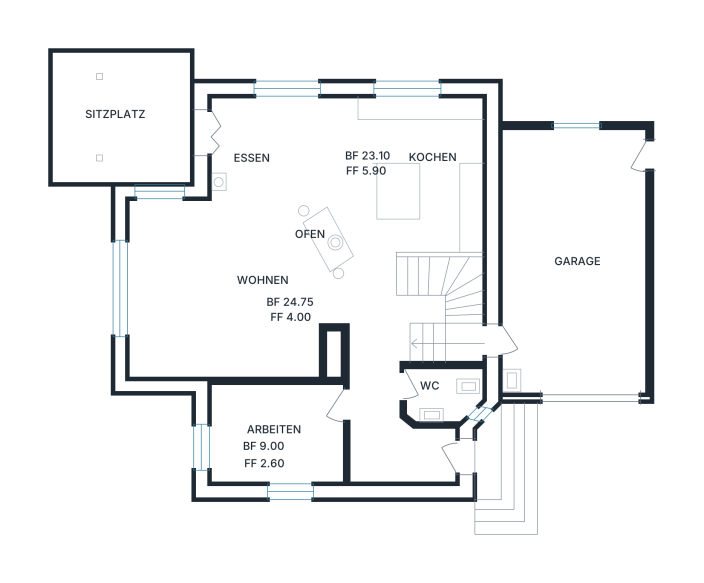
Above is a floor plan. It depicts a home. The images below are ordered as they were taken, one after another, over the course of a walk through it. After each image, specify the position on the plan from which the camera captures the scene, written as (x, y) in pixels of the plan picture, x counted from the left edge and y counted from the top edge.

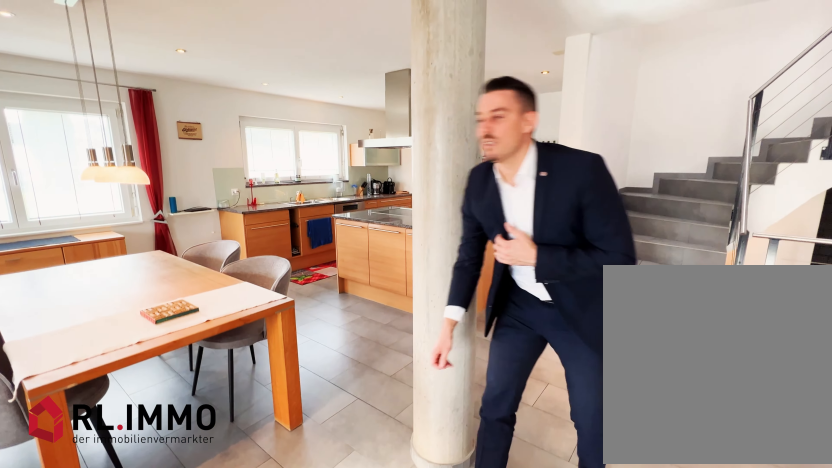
(290, 337)
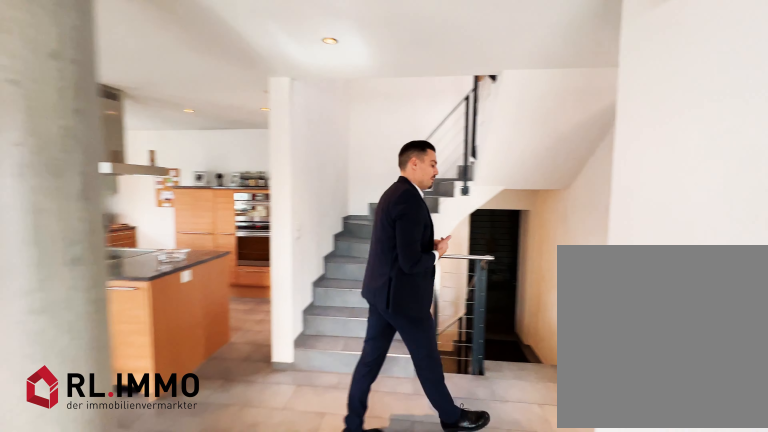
(305, 337)
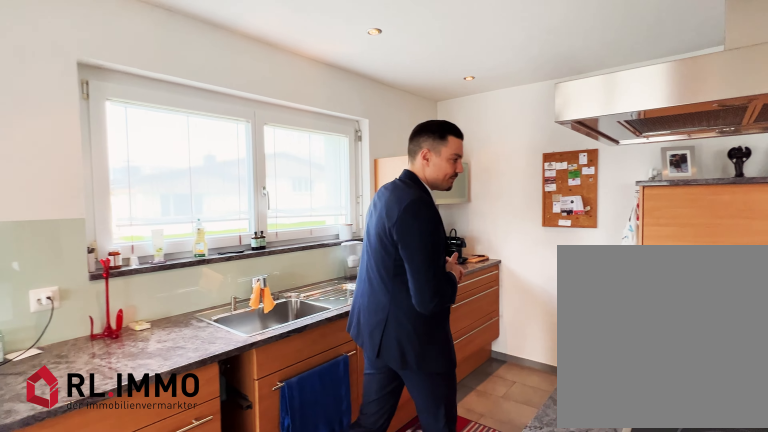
(386, 183)
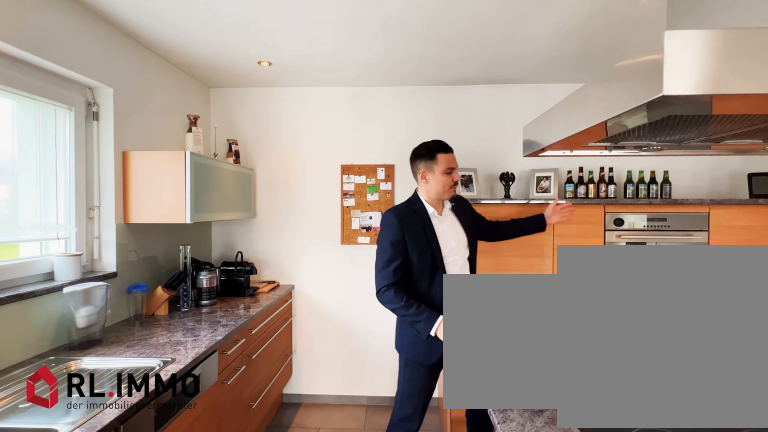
(429, 195)
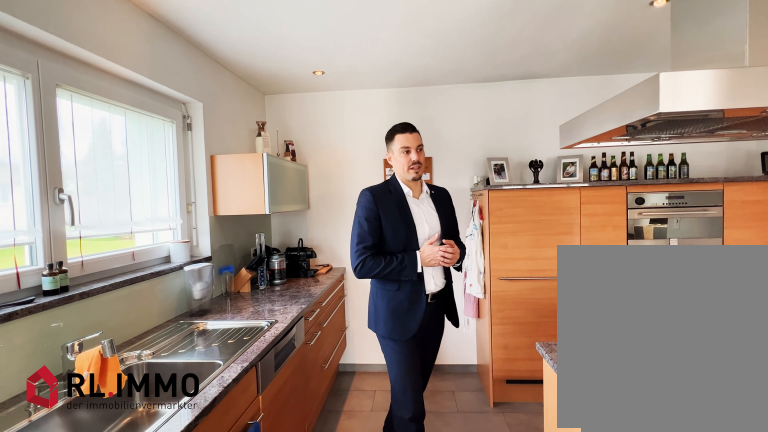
(429, 195)
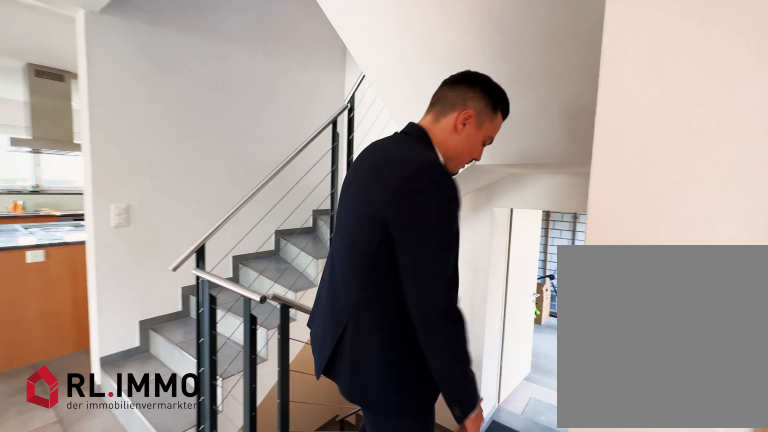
(426, 343)
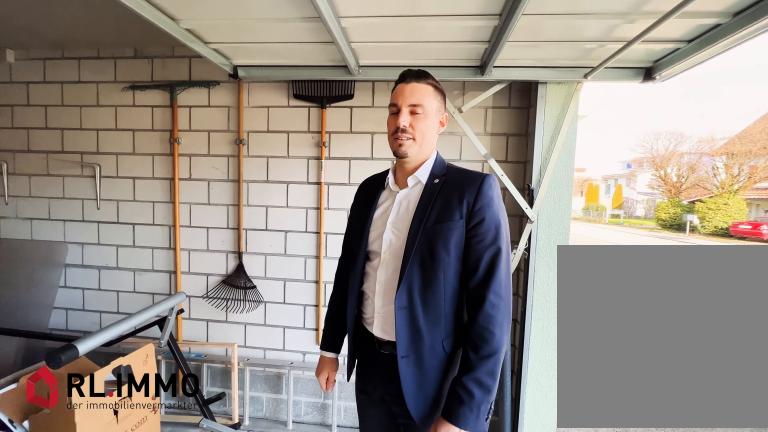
(577, 385)
